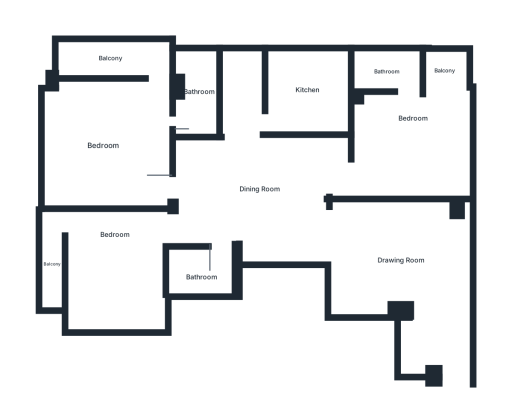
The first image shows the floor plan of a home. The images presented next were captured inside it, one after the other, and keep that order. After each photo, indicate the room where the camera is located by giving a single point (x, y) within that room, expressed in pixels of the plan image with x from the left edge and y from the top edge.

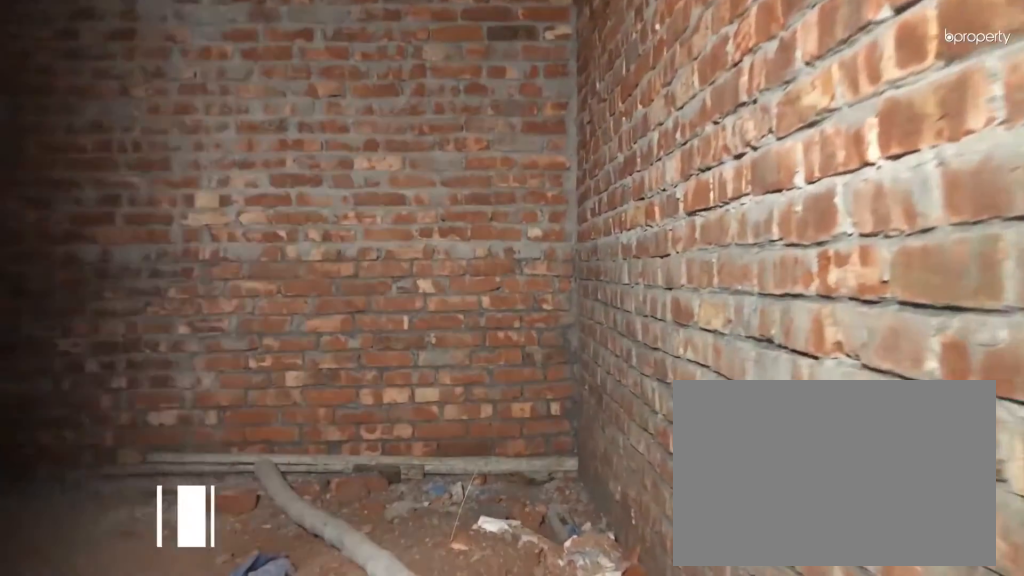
(408, 139)
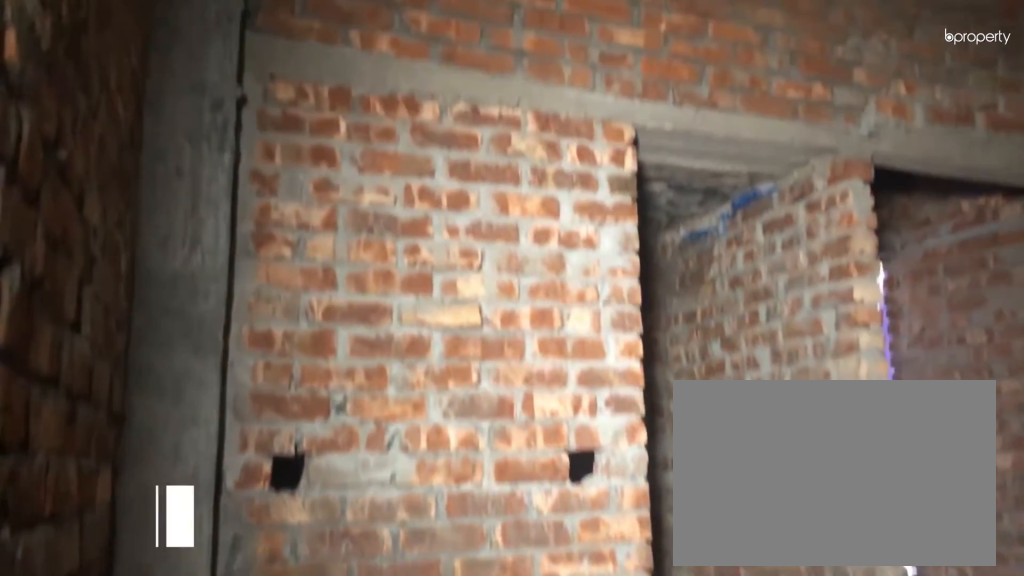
(408, 139)
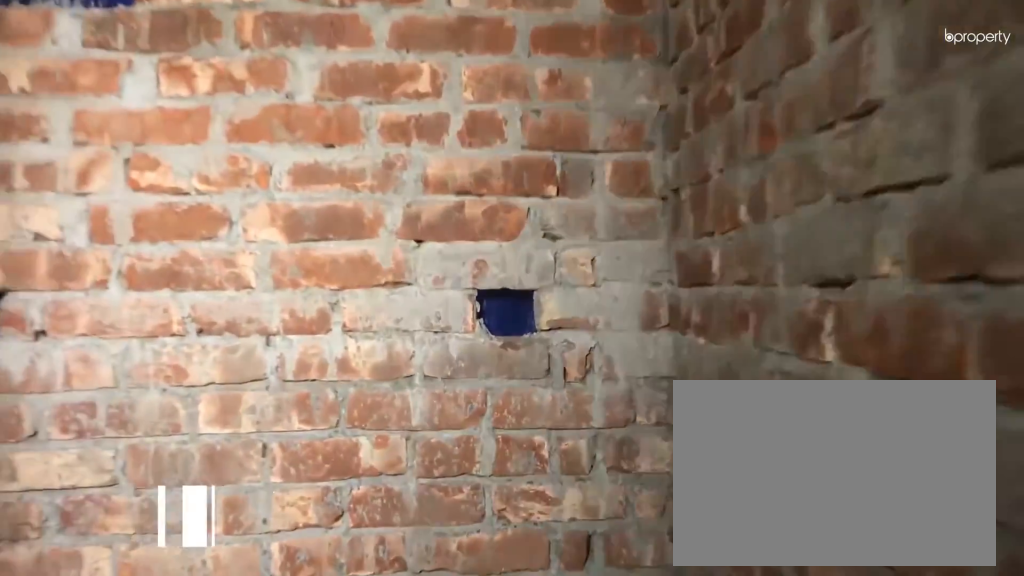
(387, 74)
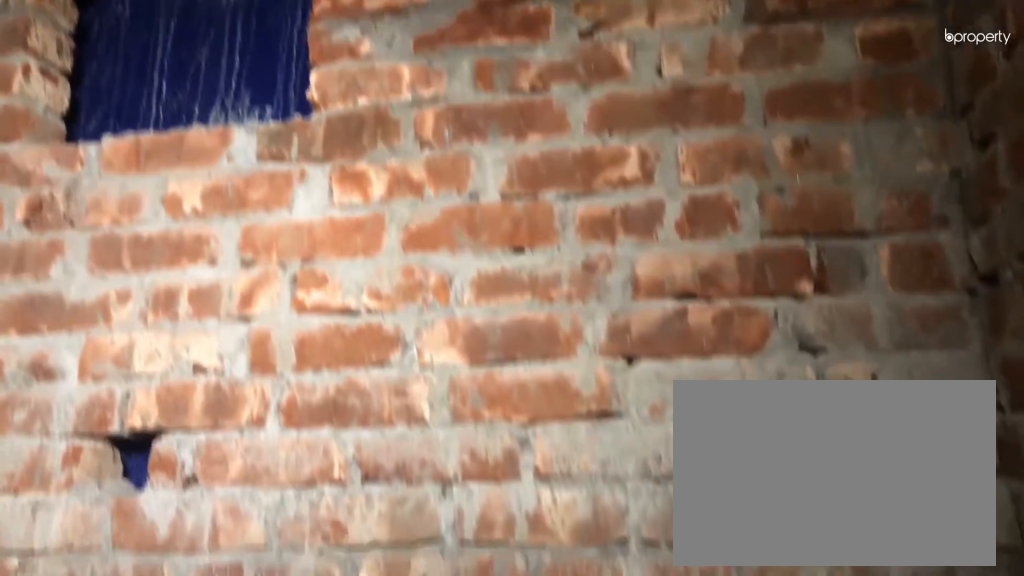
(387, 74)
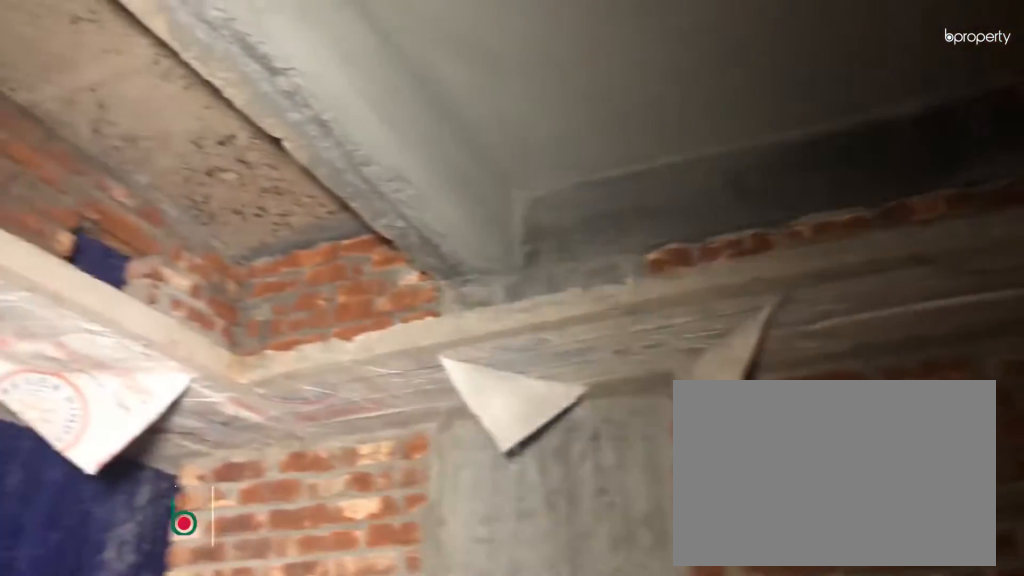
(310, 90)
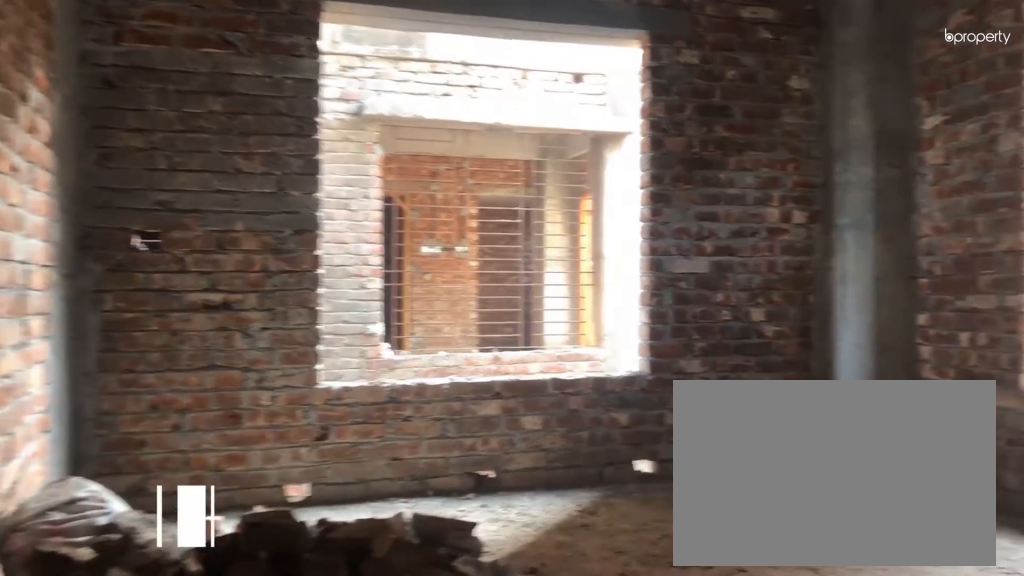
(103, 143)
